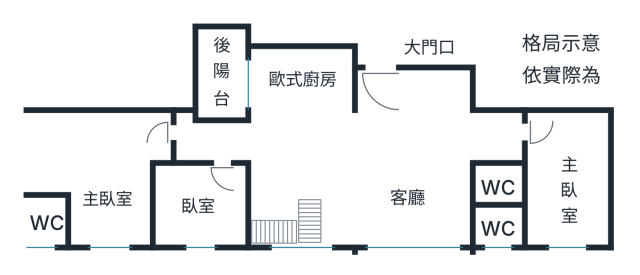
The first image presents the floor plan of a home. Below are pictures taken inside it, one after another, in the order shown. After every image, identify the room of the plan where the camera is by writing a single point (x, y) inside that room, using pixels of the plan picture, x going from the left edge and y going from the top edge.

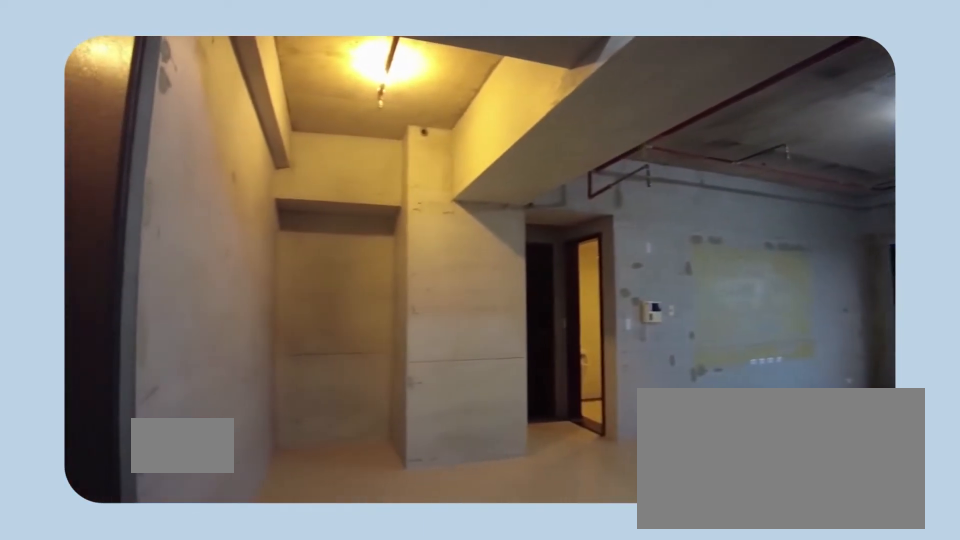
(414, 100)
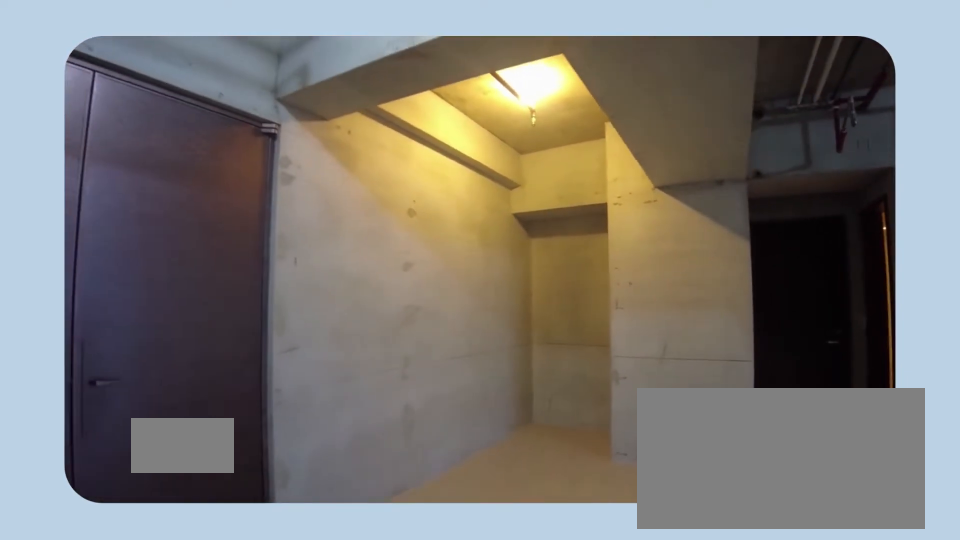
(414, 100)
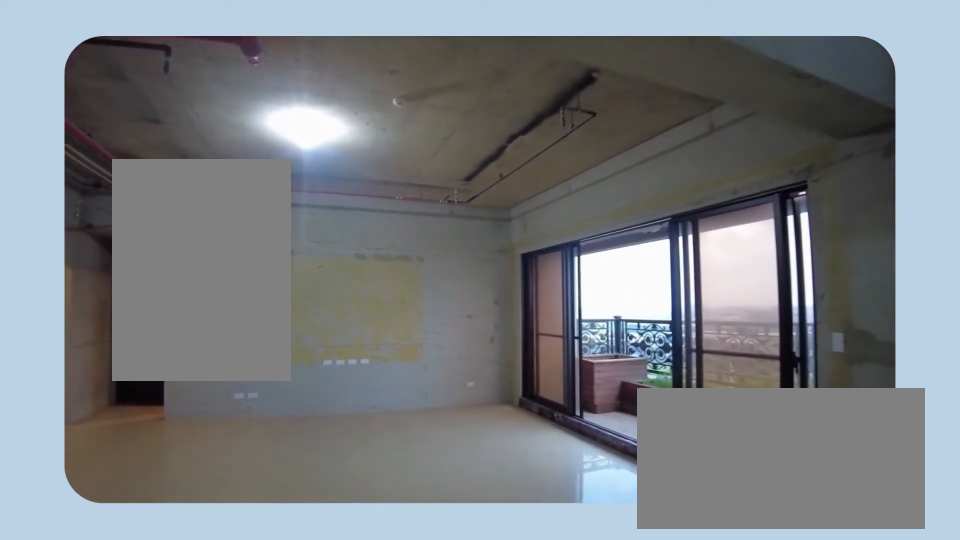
(409, 161)
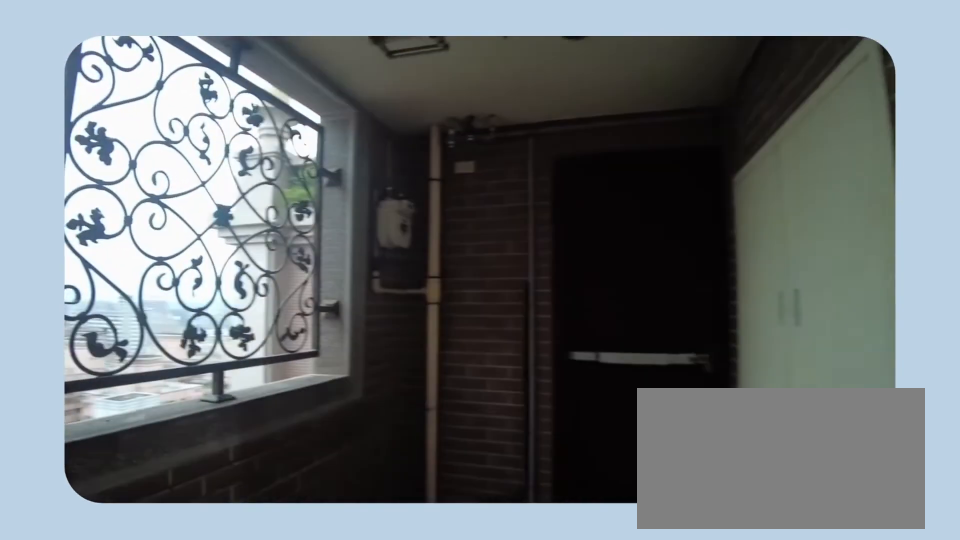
(217, 77)
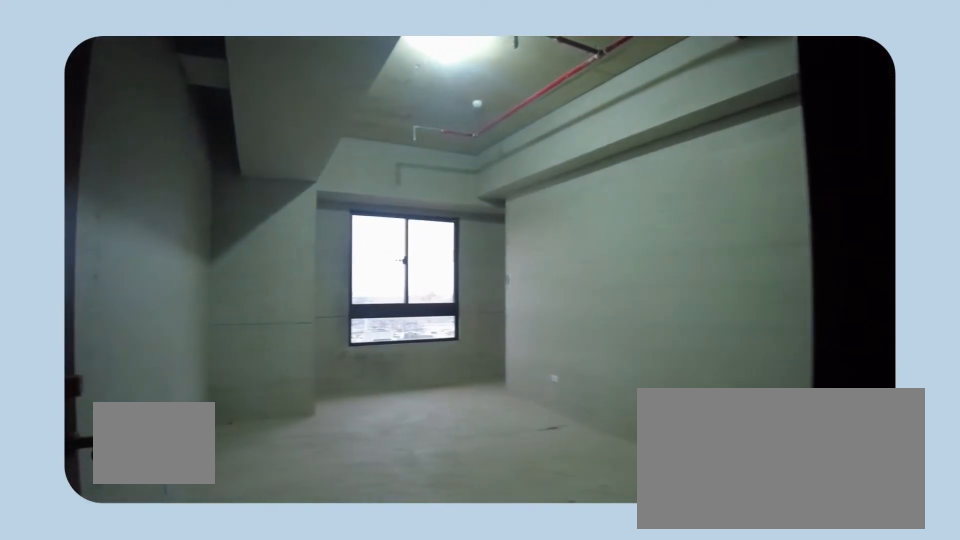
(197, 204)
